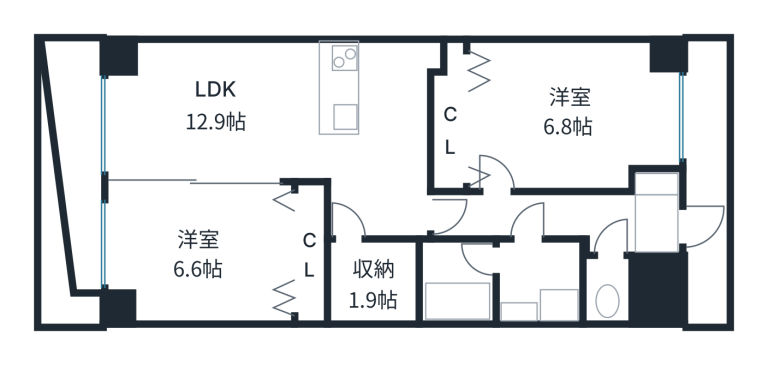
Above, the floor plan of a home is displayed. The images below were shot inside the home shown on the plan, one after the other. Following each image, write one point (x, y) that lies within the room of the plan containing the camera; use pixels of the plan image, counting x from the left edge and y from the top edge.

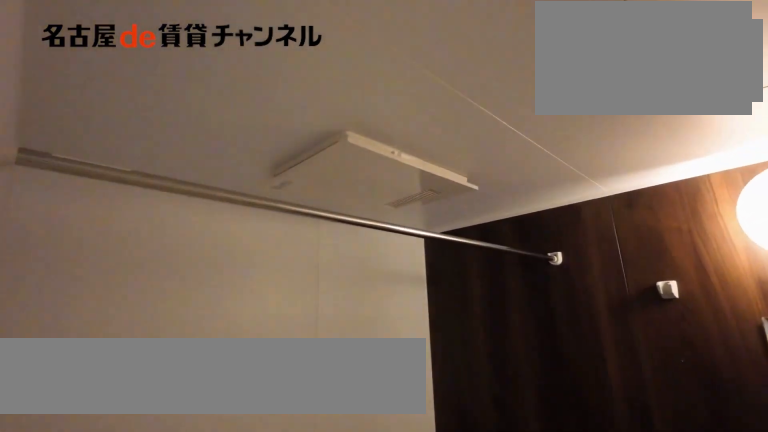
(456, 281)
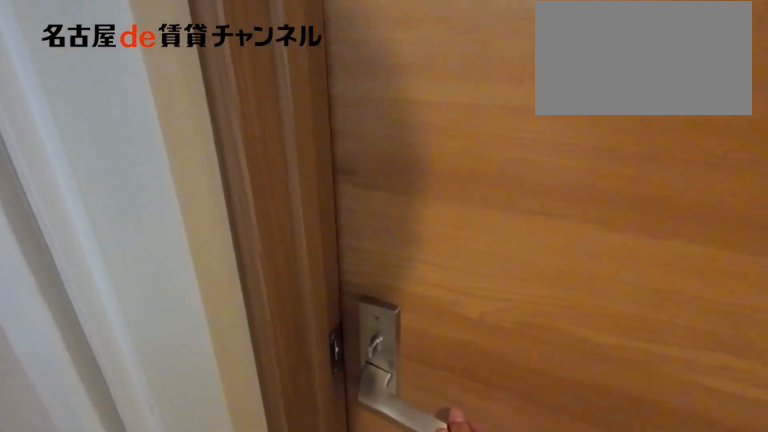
(539, 217)
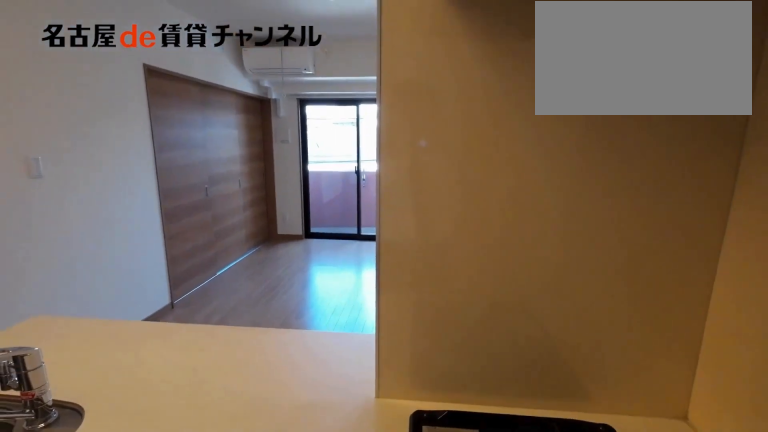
(382, 87)
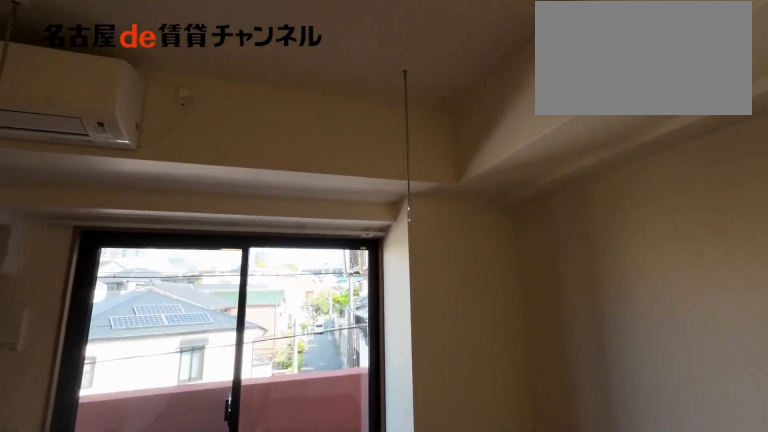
(283, 121)
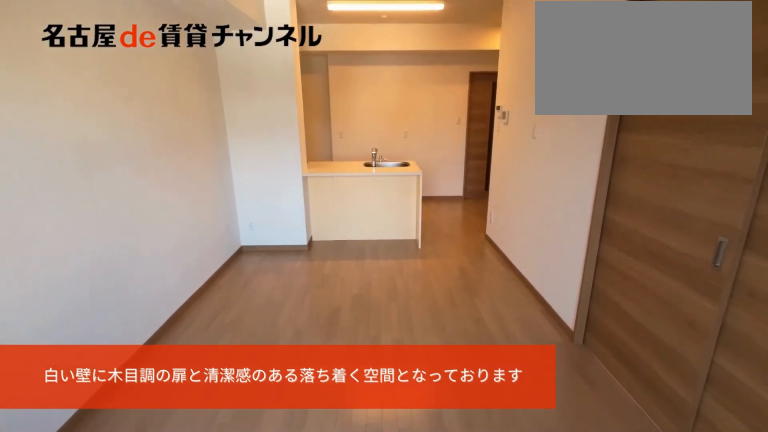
(283, 121)
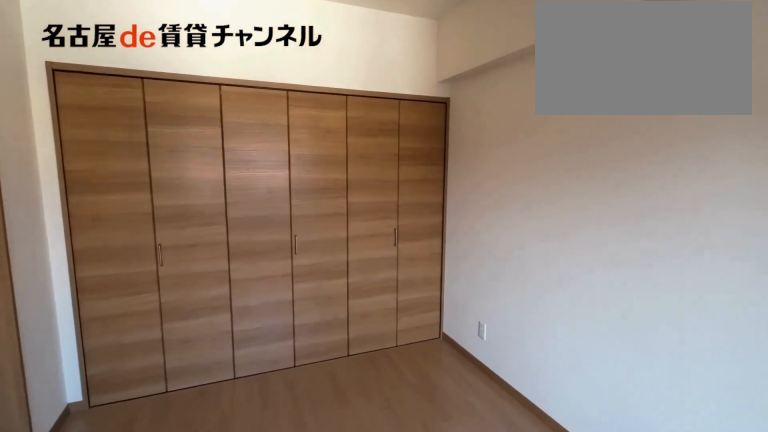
(202, 251)
